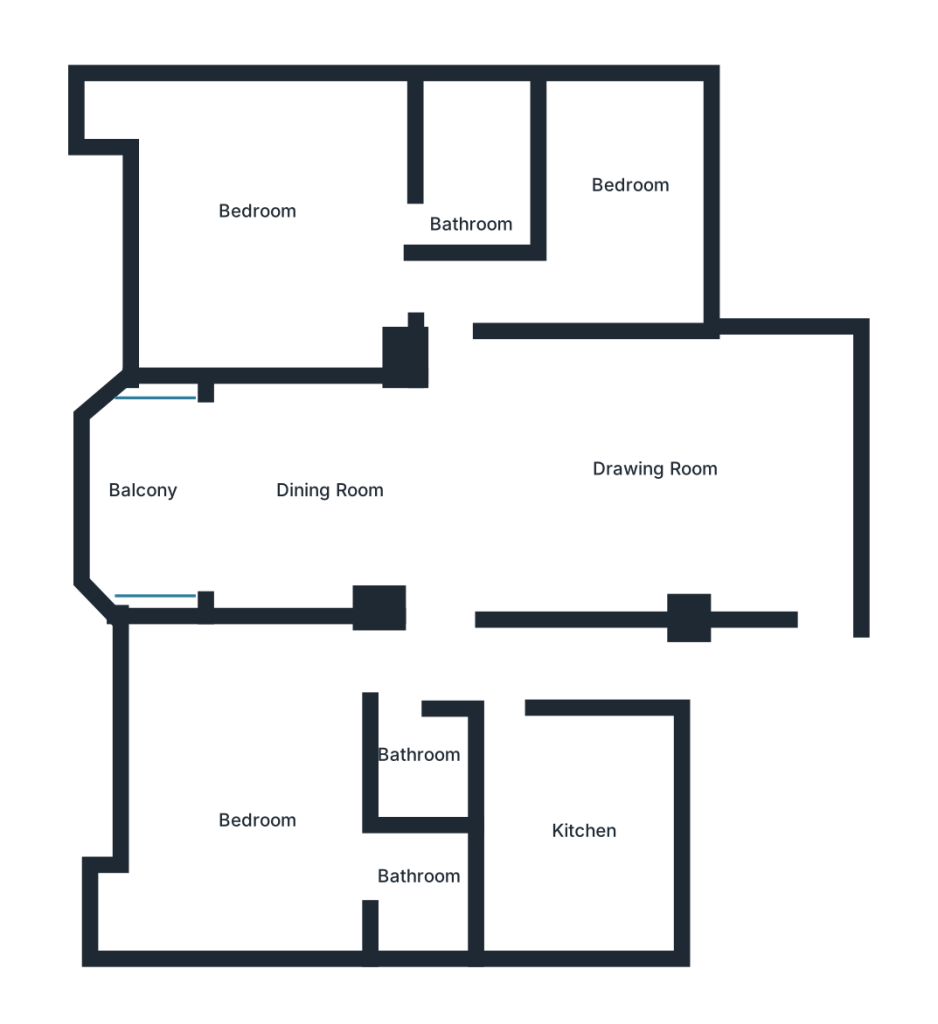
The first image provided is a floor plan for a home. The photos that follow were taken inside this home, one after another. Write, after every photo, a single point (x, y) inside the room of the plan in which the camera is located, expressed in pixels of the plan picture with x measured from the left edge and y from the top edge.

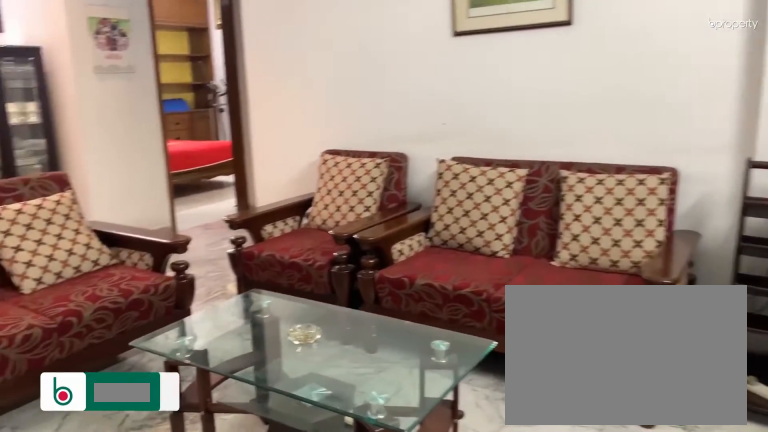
(623, 496)
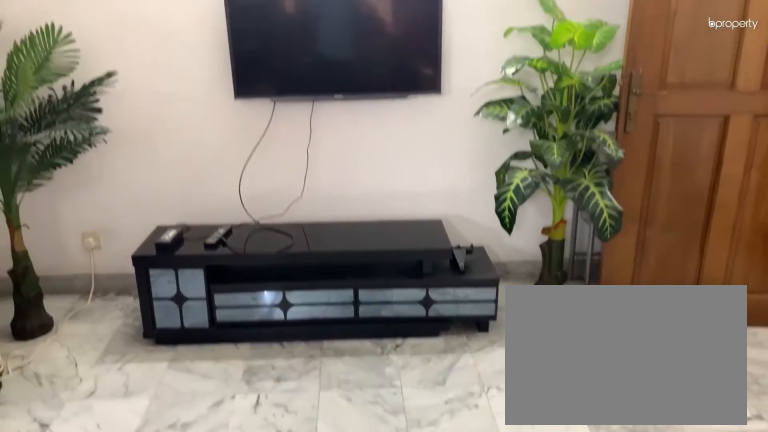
(623, 496)
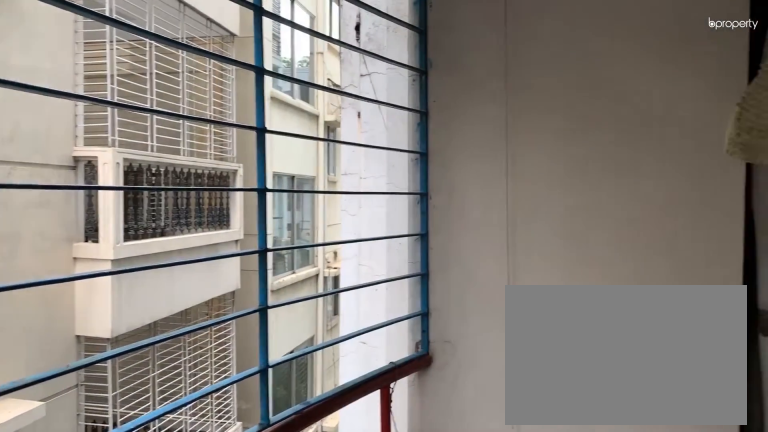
(142, 490)
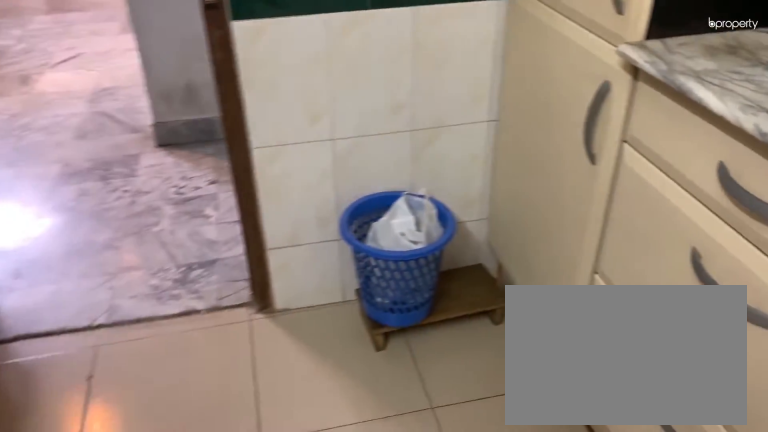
(577, 828)
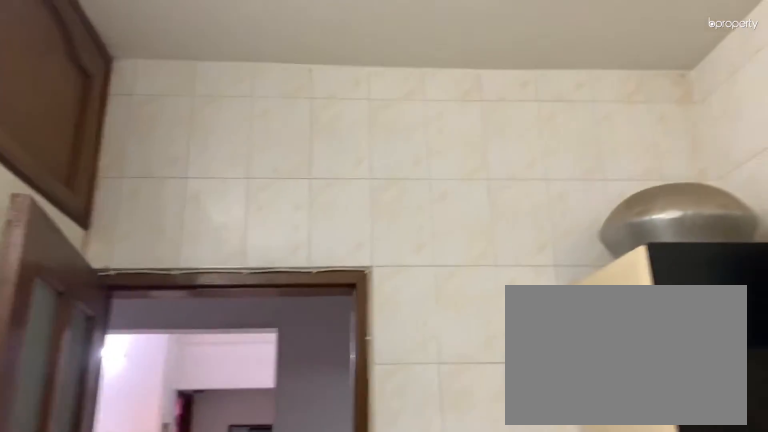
(577, 828)
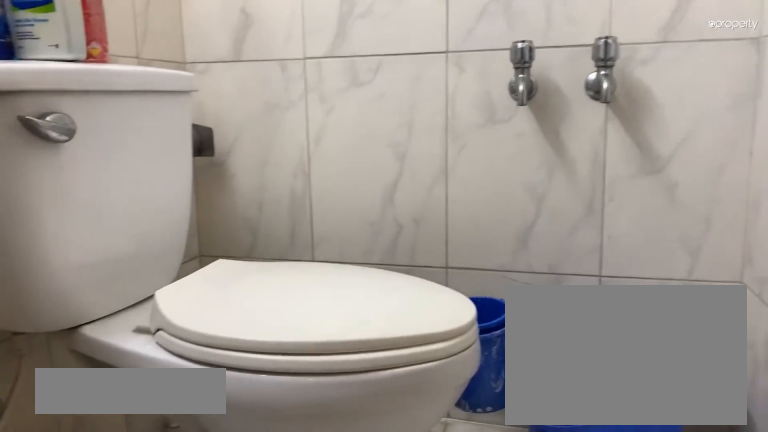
(422, 766)
